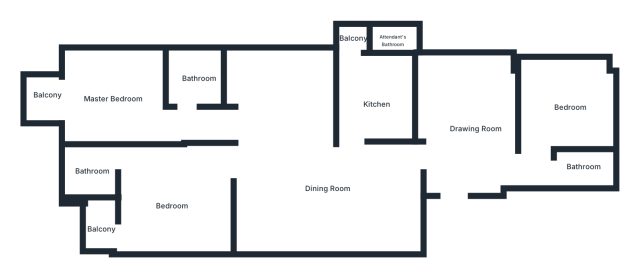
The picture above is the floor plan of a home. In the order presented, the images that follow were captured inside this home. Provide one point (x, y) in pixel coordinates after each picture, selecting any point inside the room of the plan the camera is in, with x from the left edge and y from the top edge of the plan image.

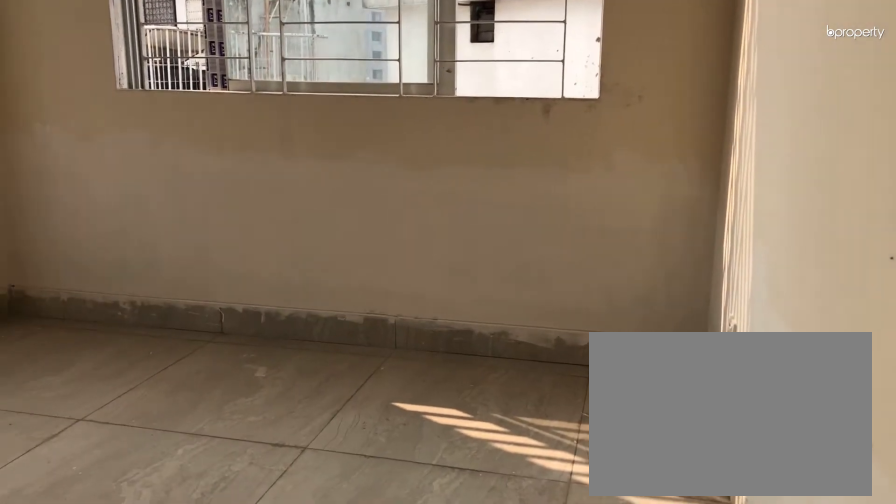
(572, 106)
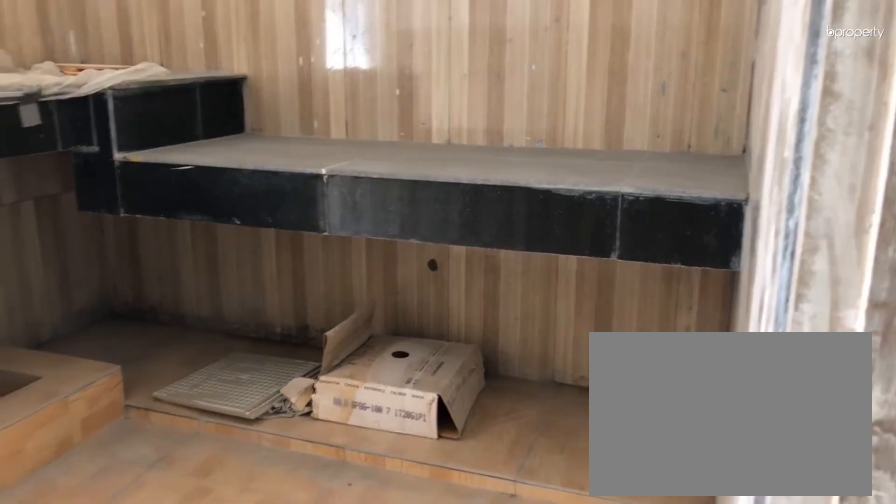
(378, 105)
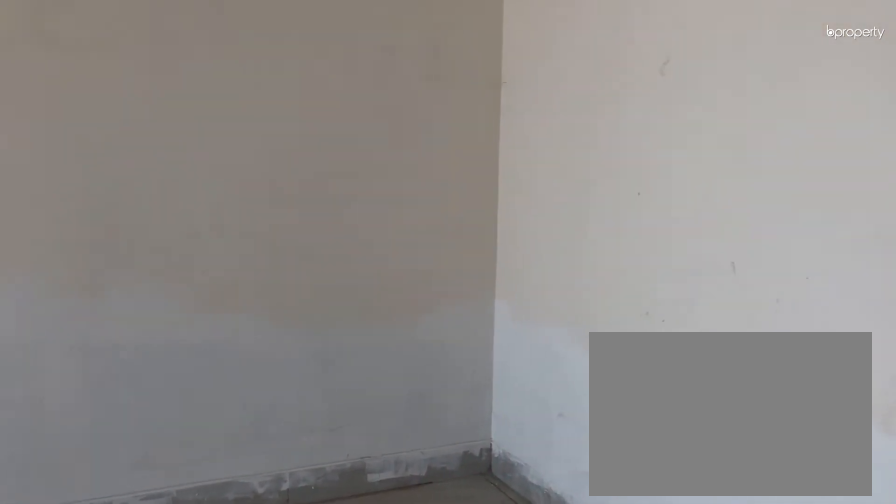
(110, 100)
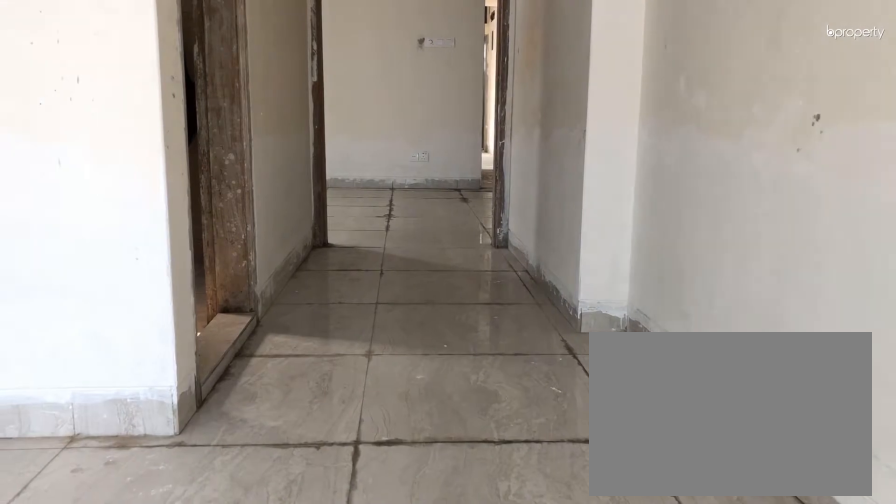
(110, 100)
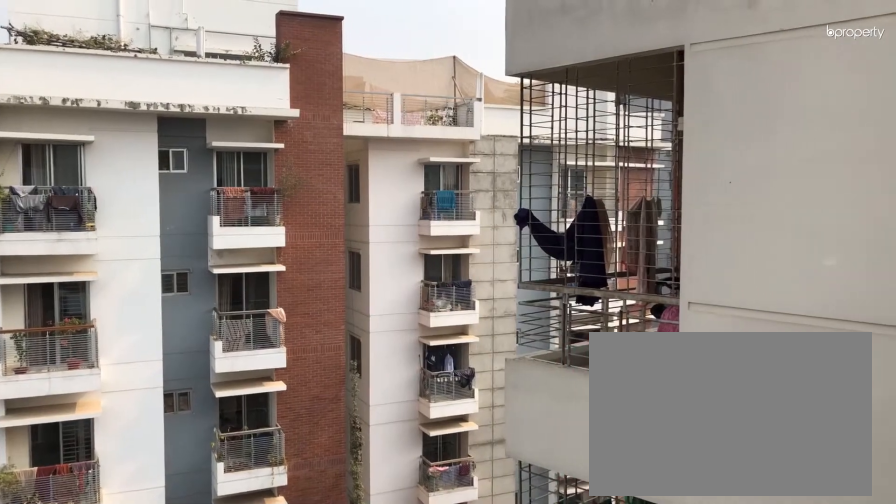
(48, 97)
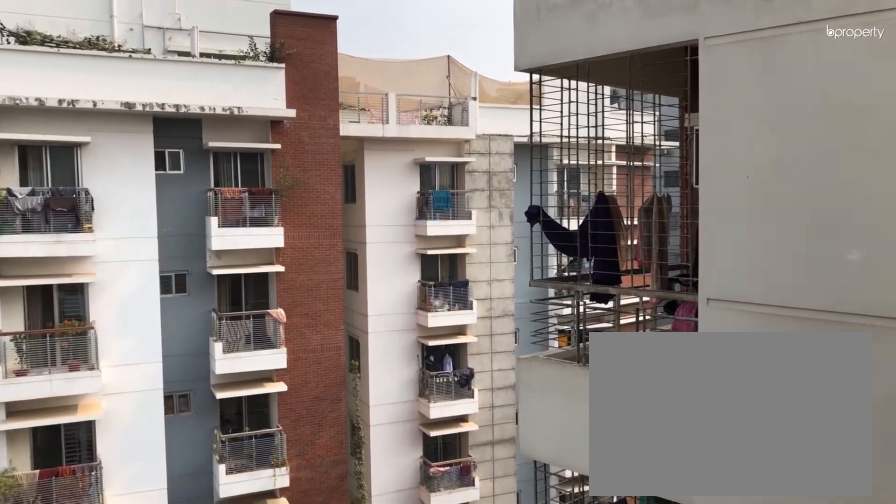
(48, 97)
